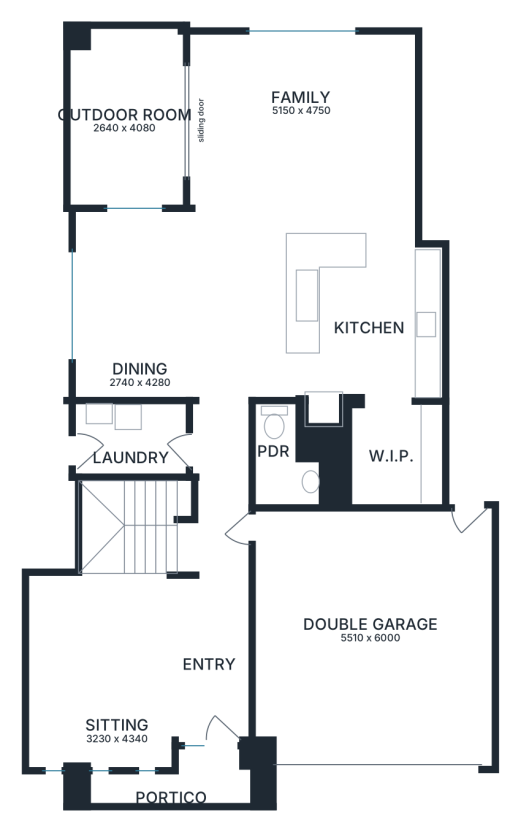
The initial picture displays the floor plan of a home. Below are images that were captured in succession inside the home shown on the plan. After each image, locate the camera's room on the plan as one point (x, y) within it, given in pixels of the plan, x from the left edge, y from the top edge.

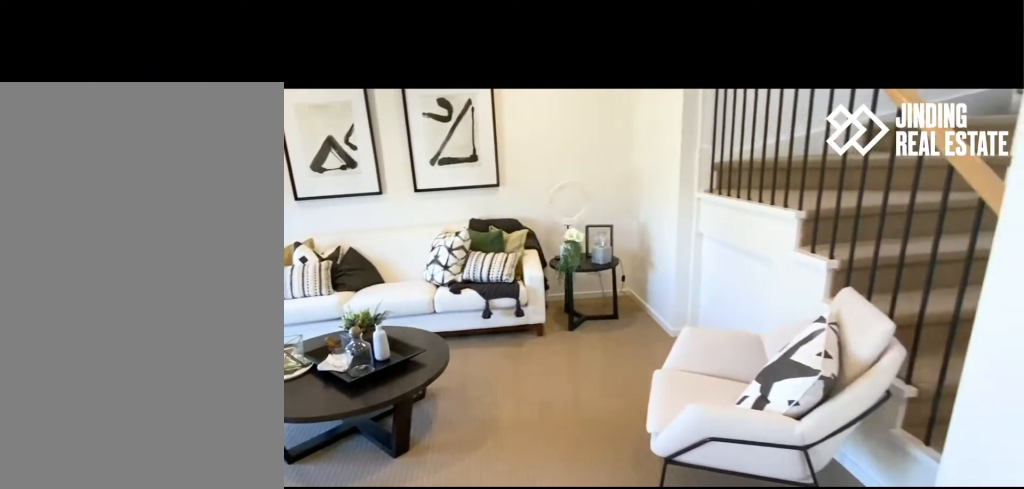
(139, 683)
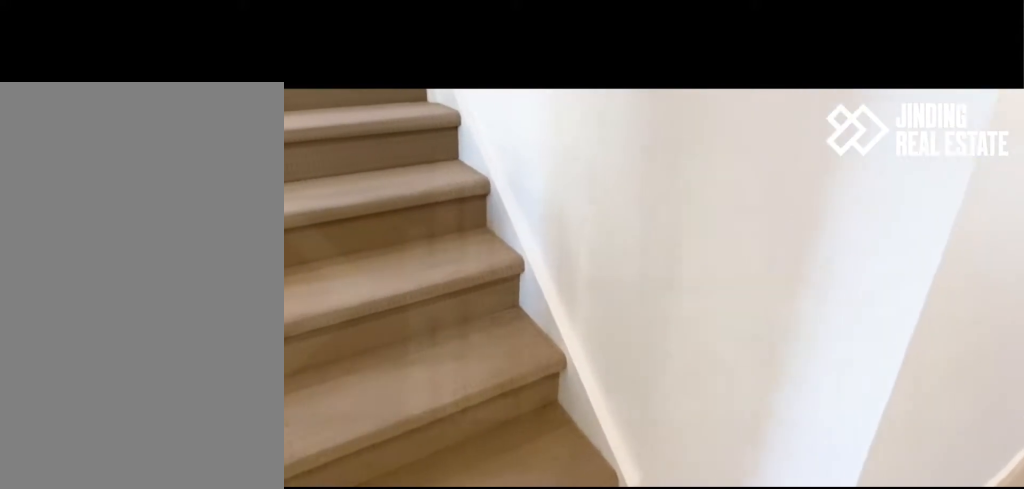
(161, 491)
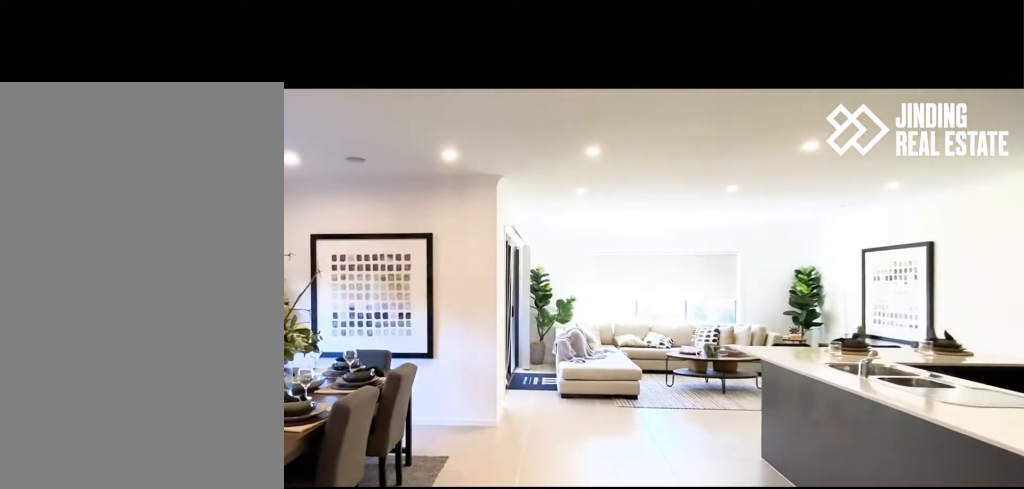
(257, 256)
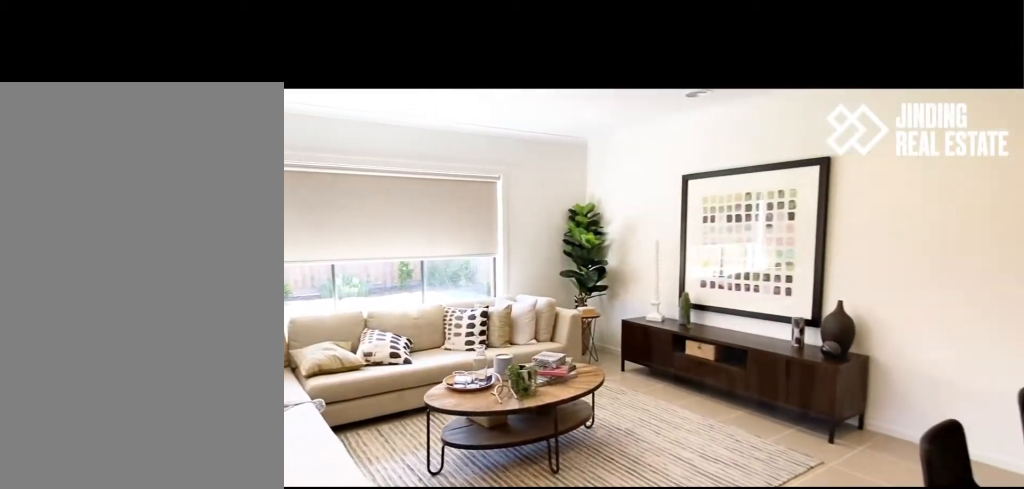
(257, 256)
